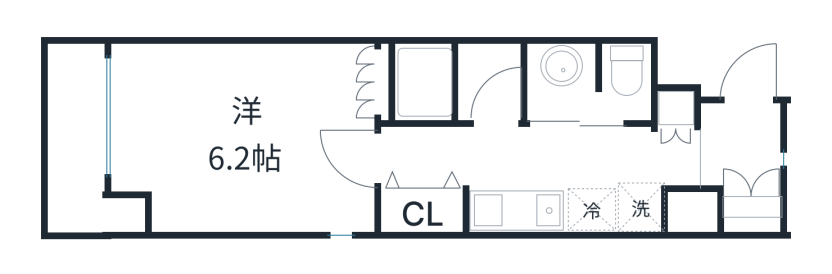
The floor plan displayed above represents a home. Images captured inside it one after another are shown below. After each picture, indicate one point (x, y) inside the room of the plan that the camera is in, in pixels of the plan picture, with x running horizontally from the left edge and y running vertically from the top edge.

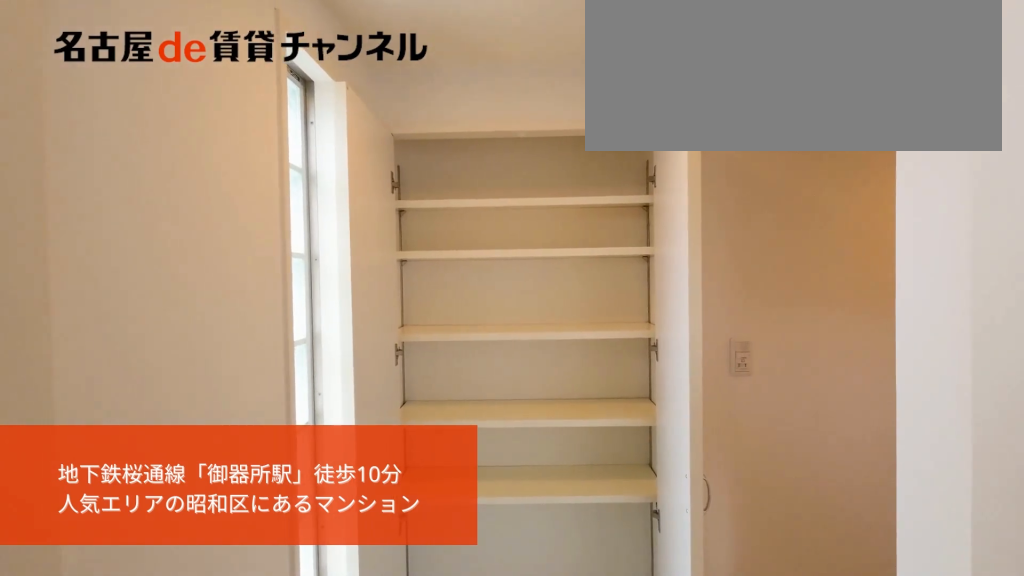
(740, 159)
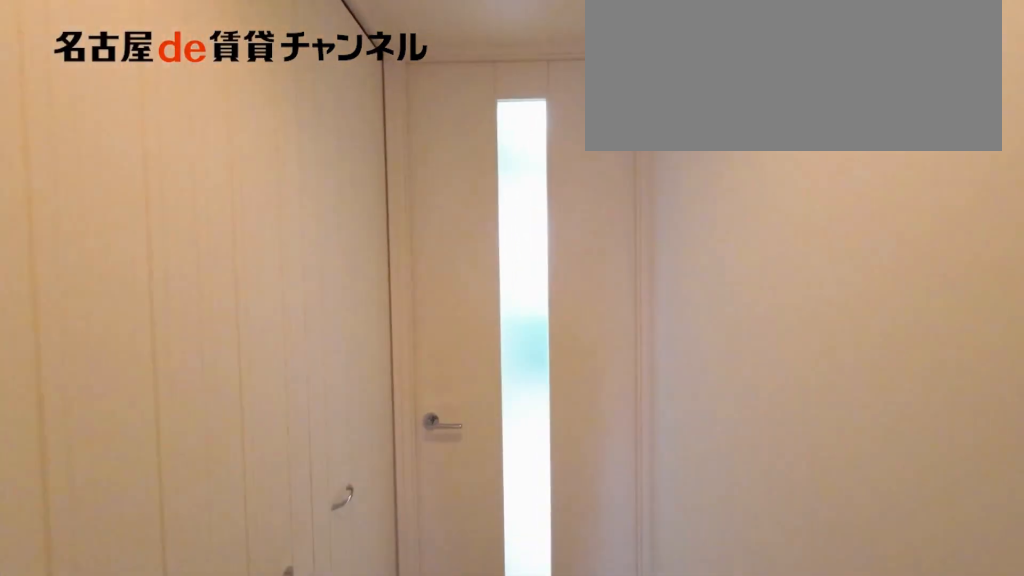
(740, 159)
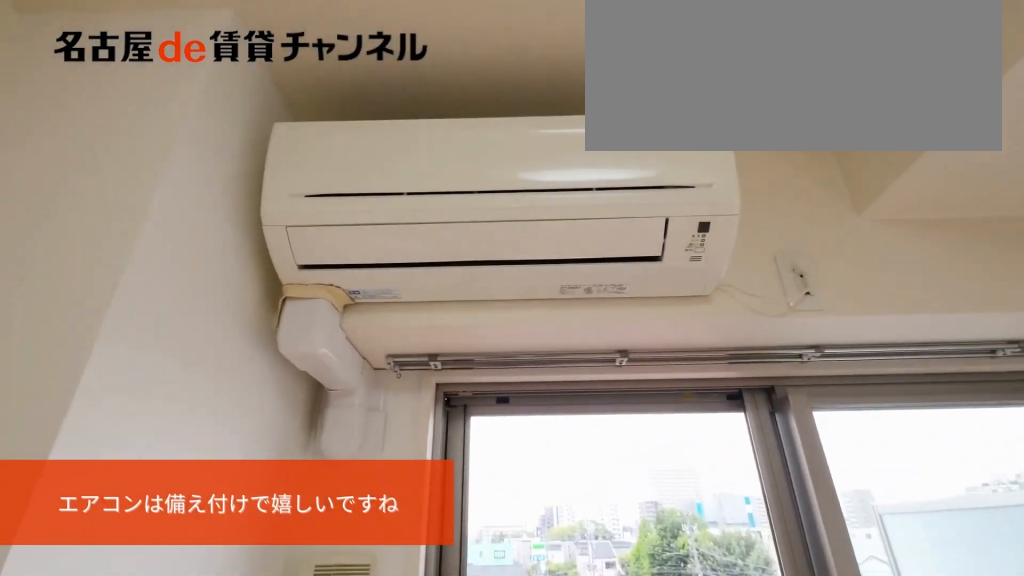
(242, 136)
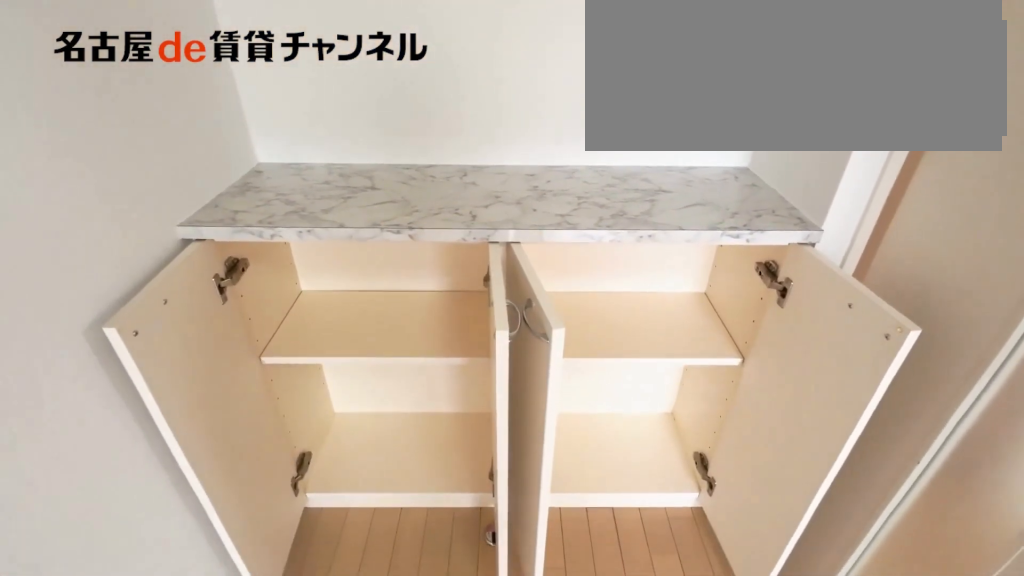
(242, 136)
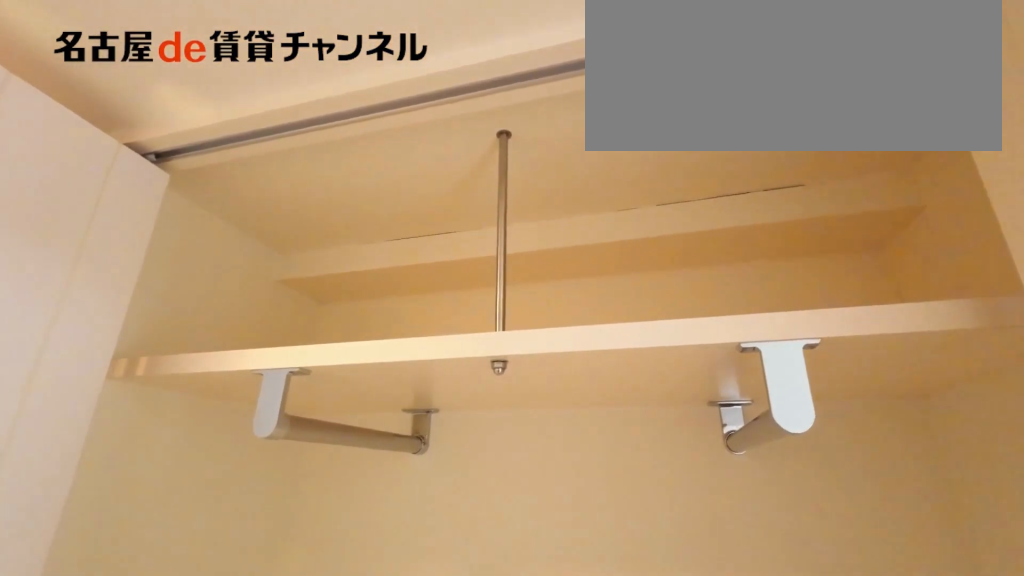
(424, 209)
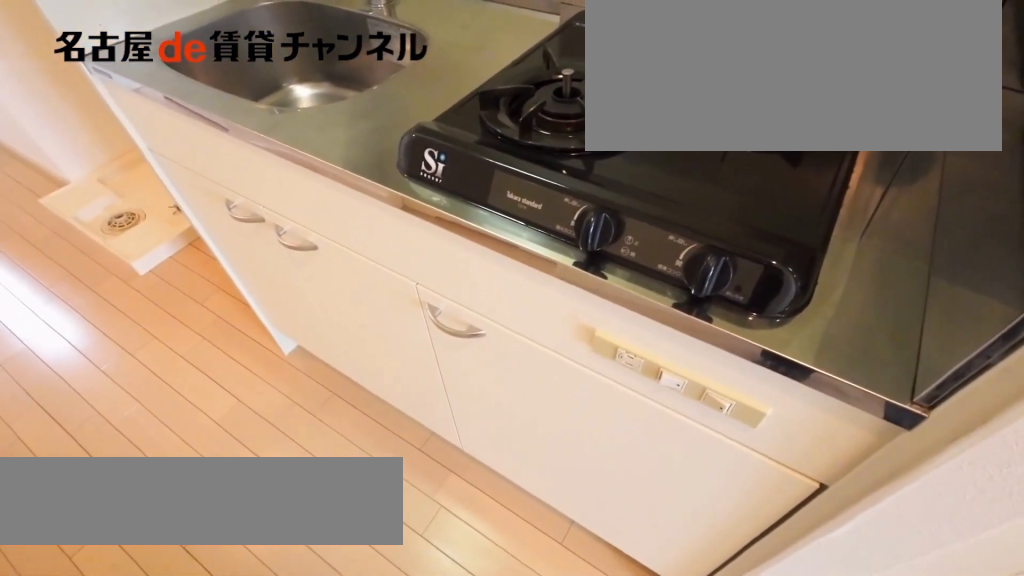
(538, 210)
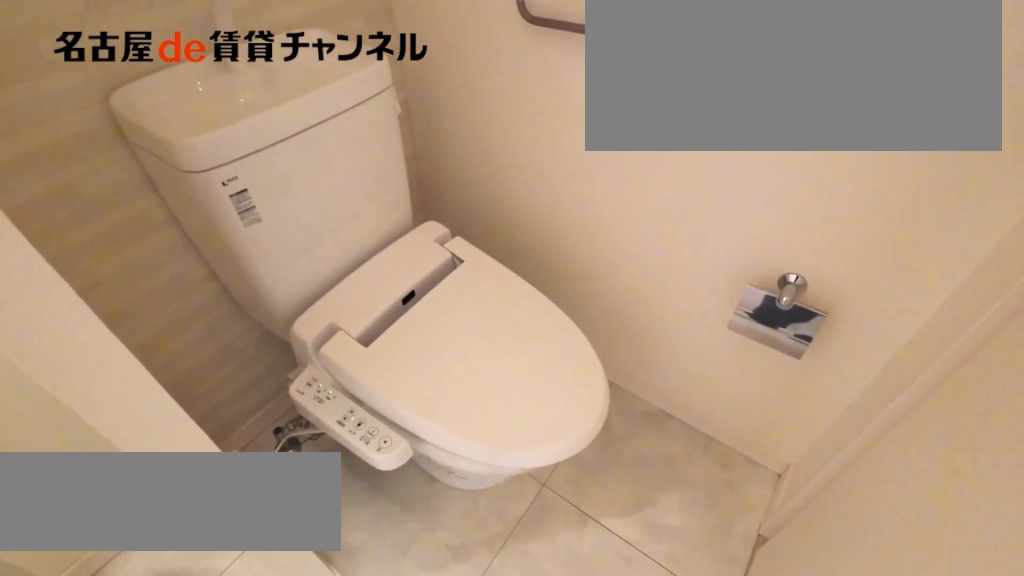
(589, 84)
